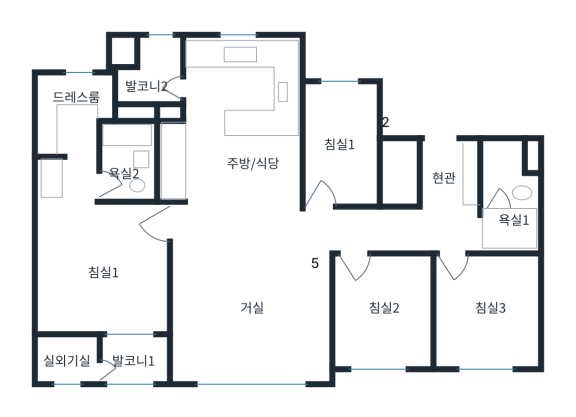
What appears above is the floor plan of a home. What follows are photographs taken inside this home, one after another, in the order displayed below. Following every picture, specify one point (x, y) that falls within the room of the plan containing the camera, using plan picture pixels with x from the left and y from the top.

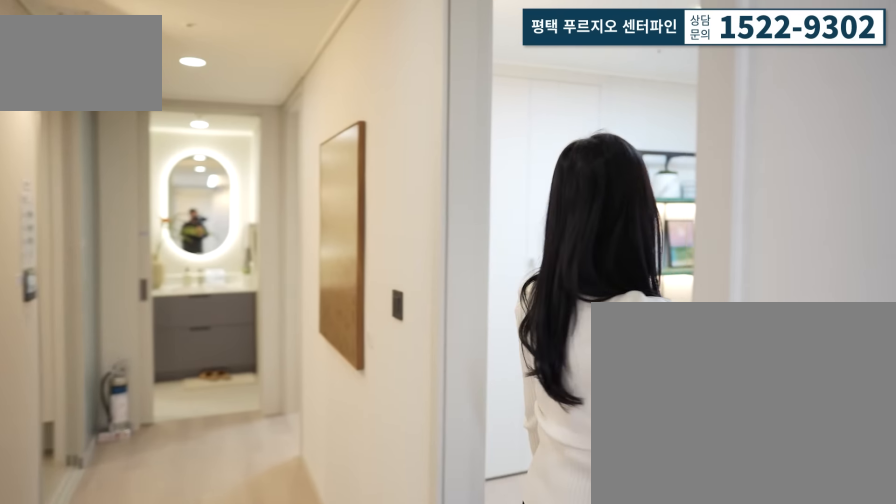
(386, 325)
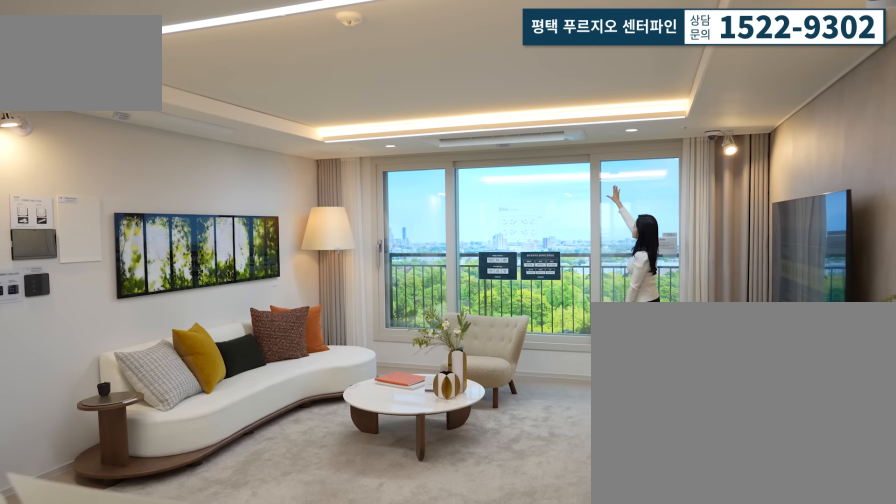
(246, 321)
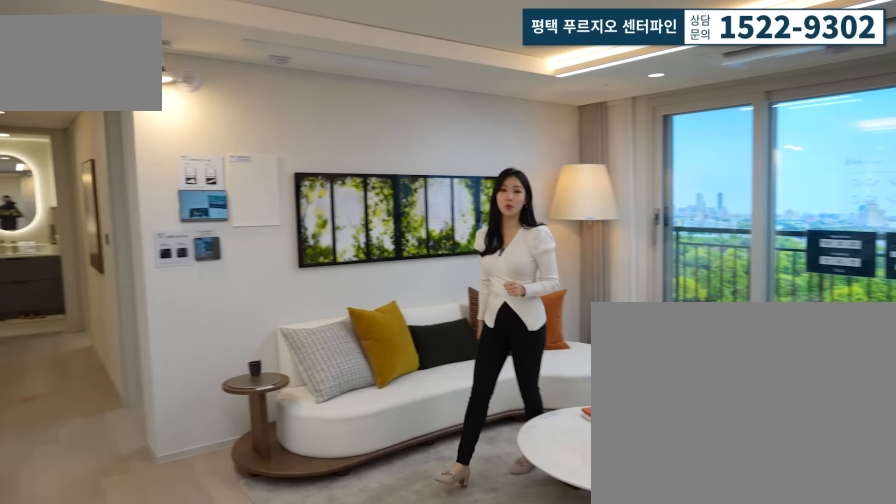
(247, 308)
